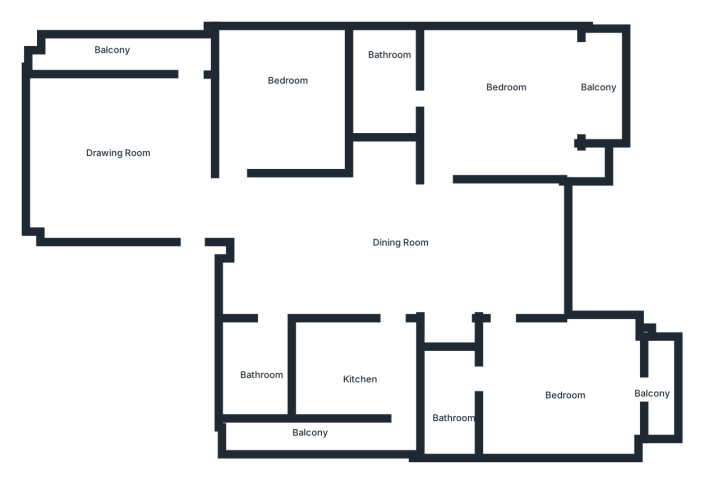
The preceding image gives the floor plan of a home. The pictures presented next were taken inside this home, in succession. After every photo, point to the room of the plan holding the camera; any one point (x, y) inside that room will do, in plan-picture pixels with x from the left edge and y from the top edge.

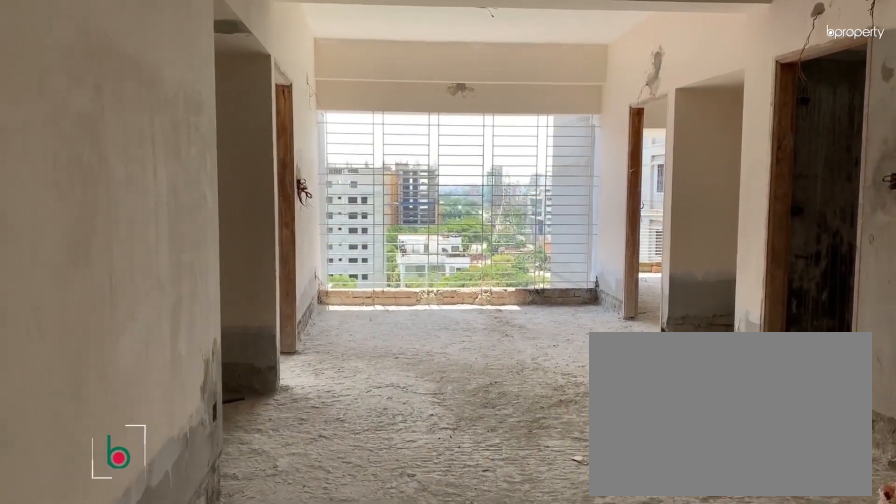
(348, 252)
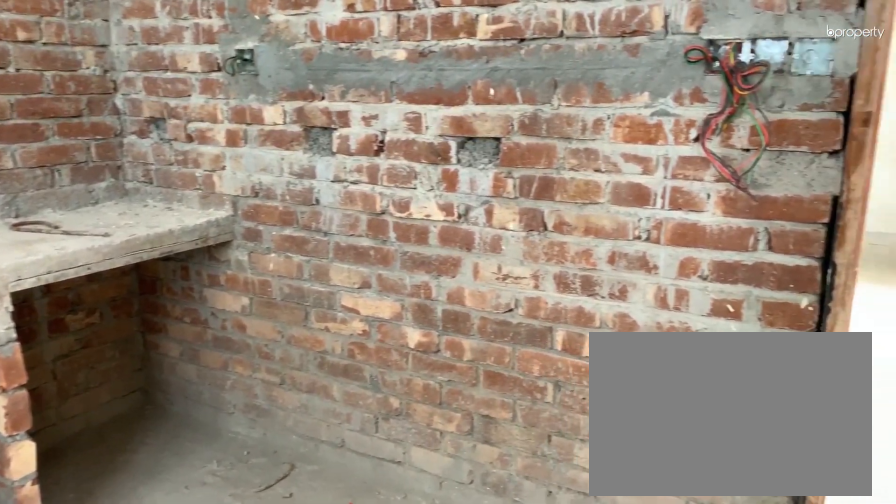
(358, 368)
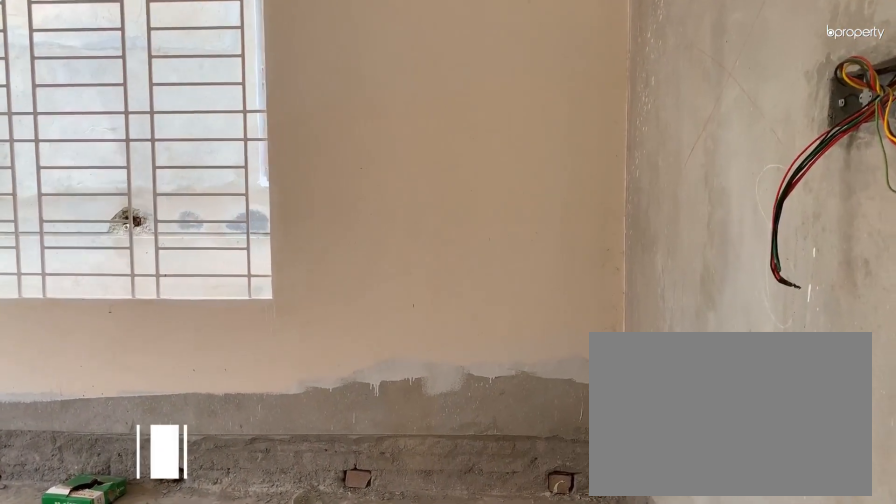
(563, 396)
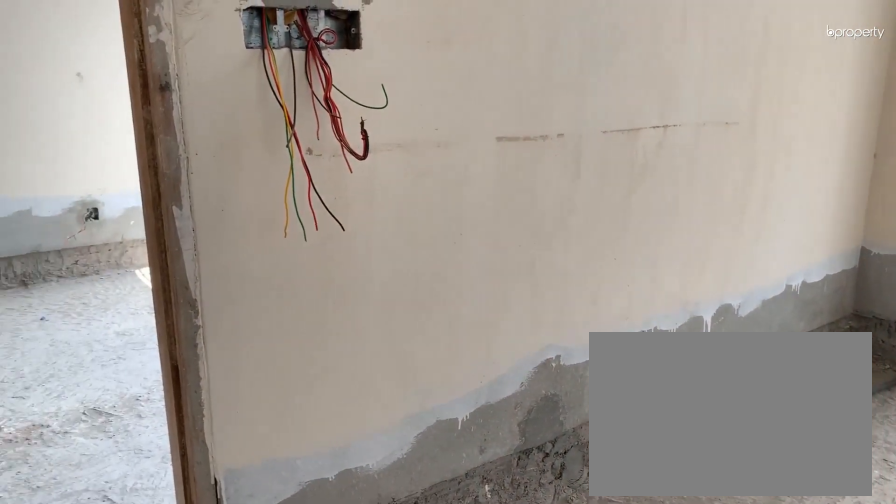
(563, 396)
